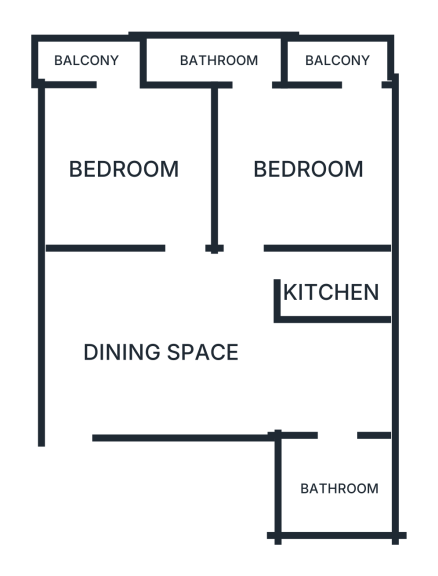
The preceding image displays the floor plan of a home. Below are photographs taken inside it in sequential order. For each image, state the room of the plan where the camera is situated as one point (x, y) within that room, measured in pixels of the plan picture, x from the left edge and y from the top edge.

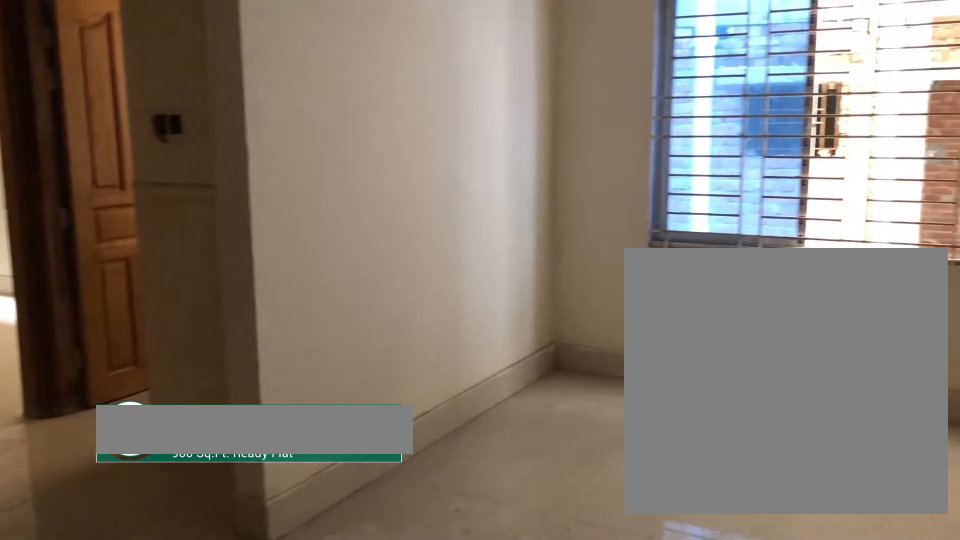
(153, 357)
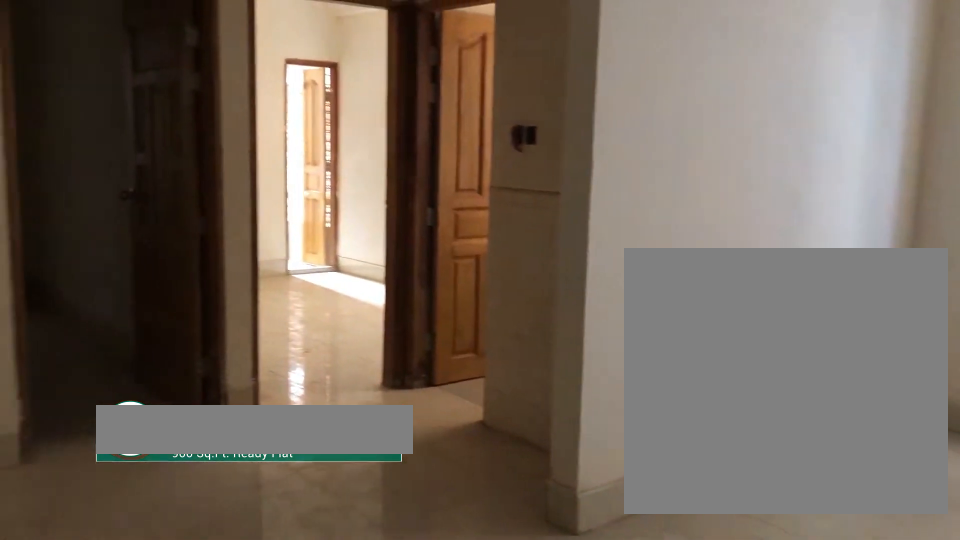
(153, 357)
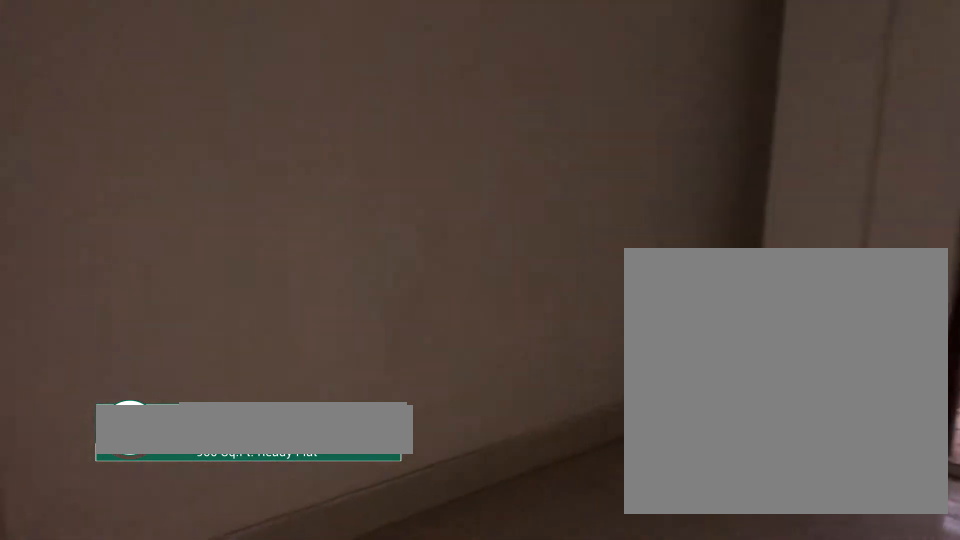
(128, 173)
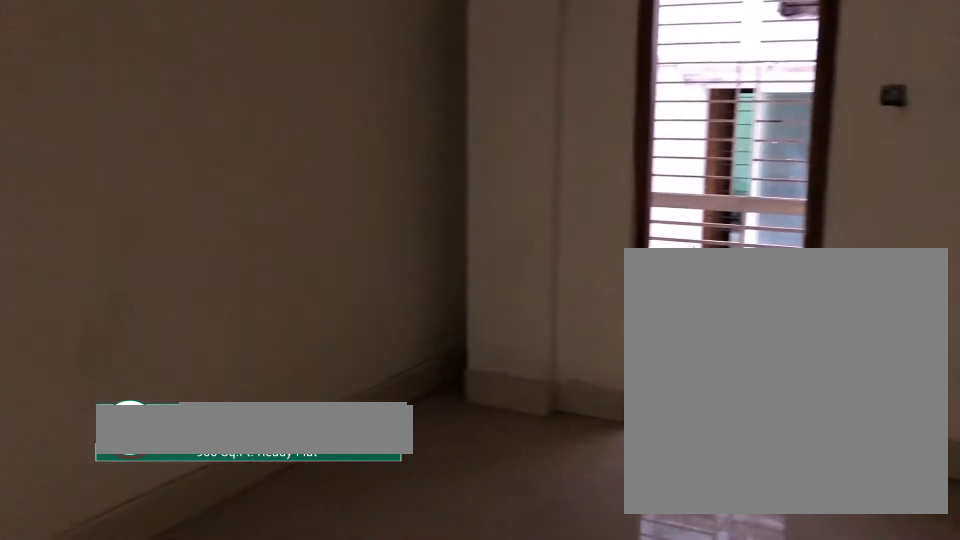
(128, 173)
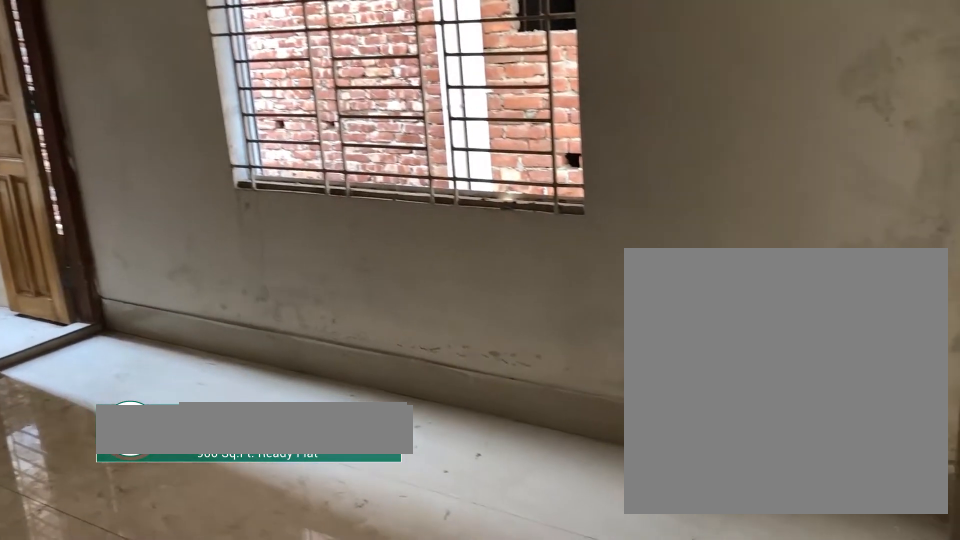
(311, 173)
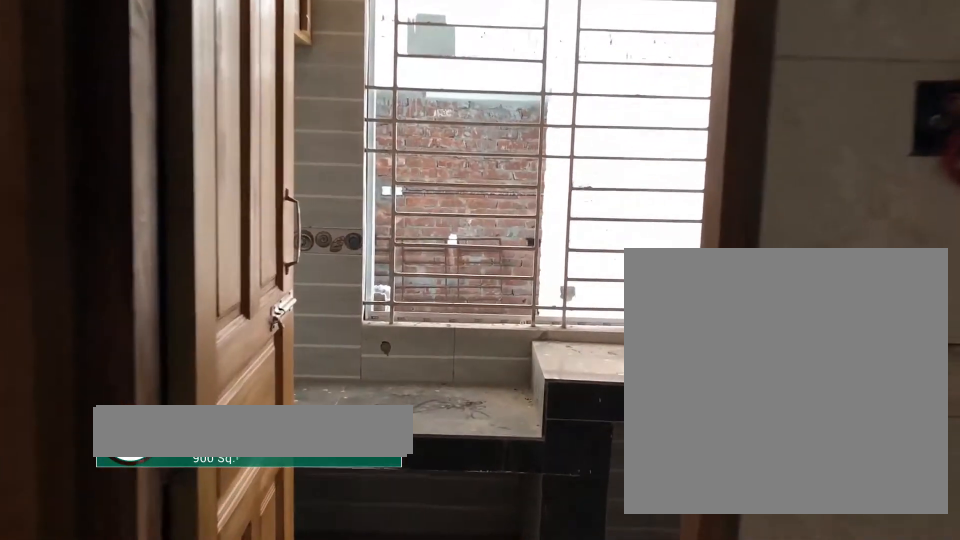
(329, 289)
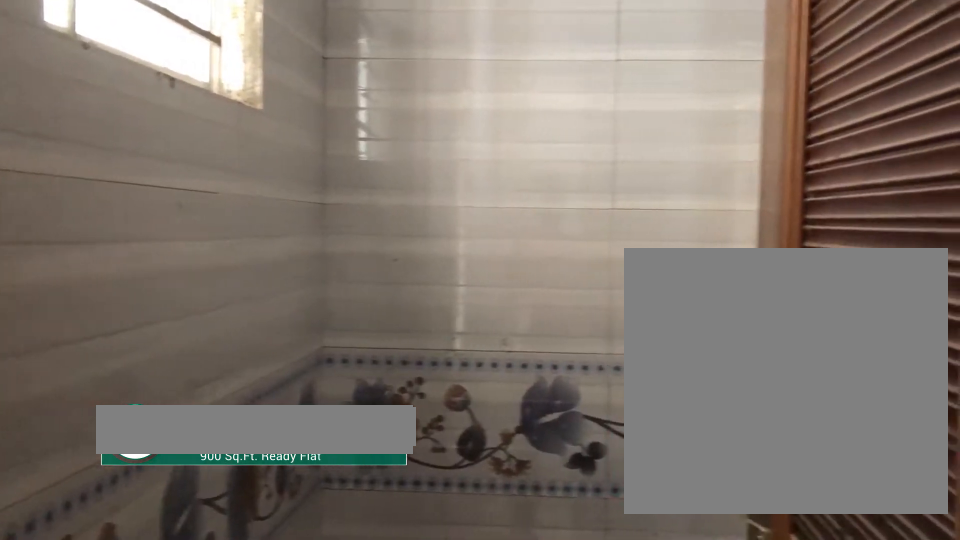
(330, 499)
